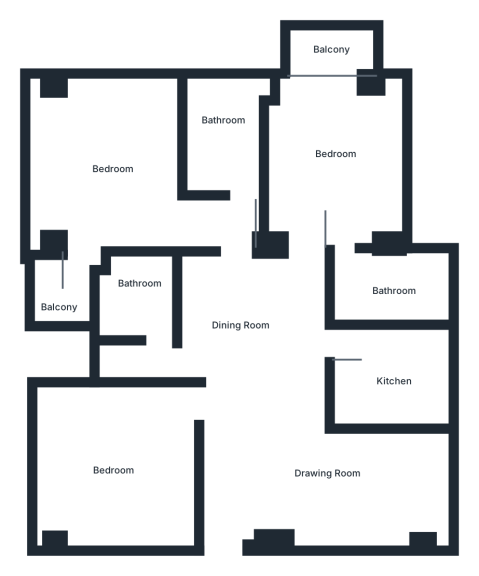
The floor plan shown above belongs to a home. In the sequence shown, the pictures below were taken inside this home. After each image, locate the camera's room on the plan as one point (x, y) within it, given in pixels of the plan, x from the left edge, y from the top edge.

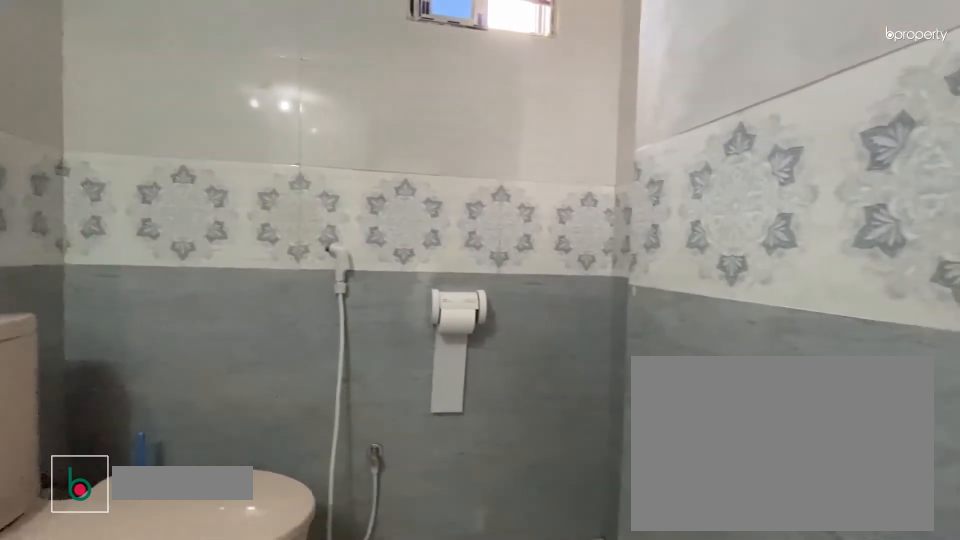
(217, 138)
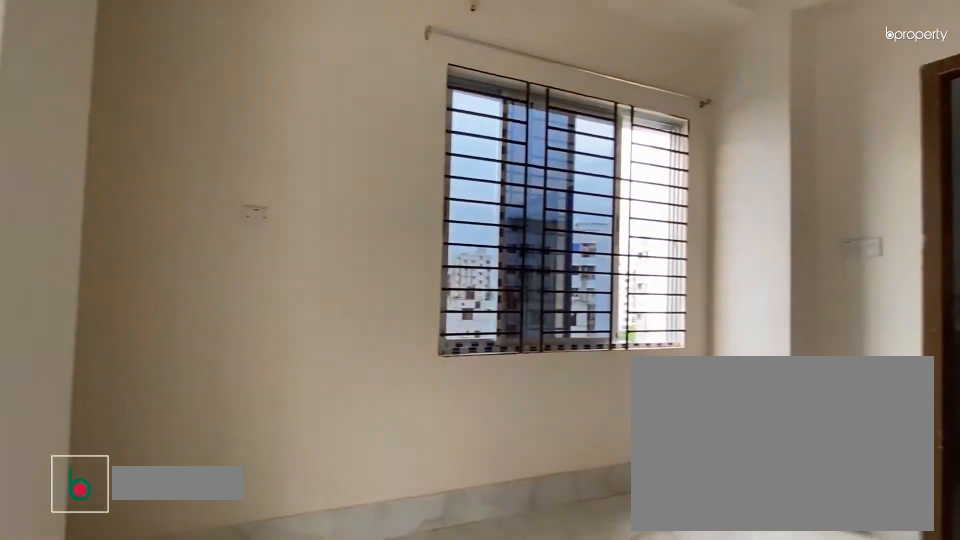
(332, 154)
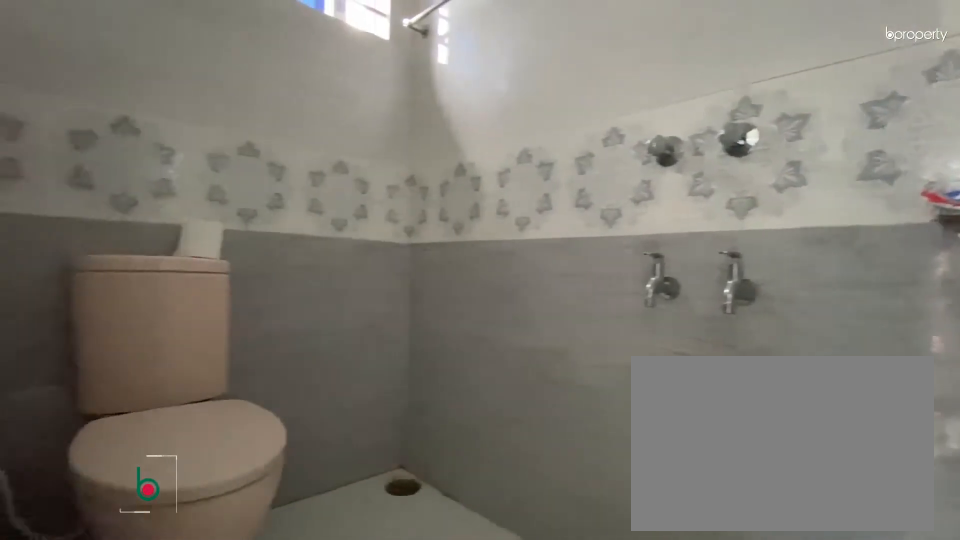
(389, 281)
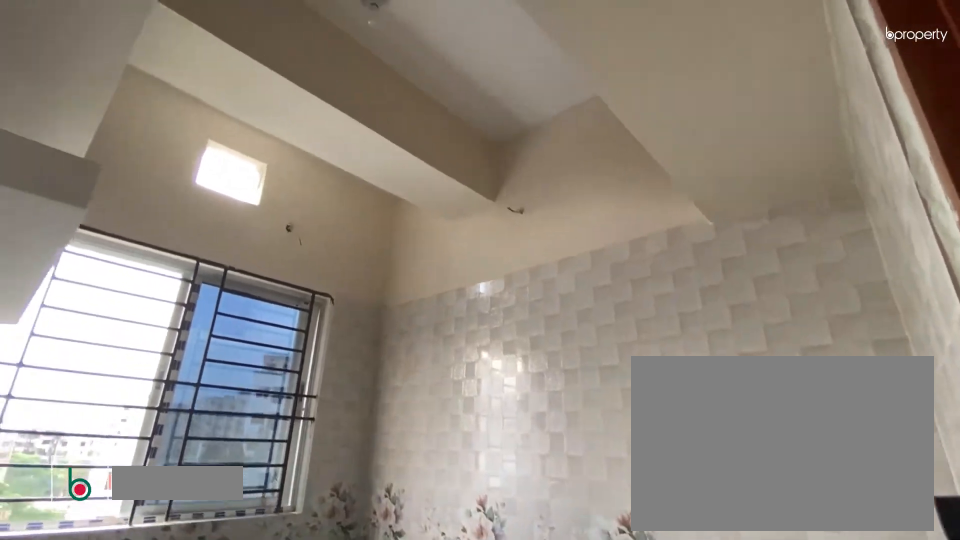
(396, 382)
